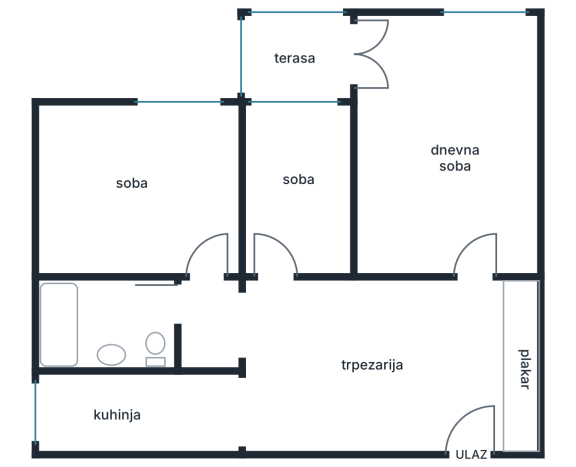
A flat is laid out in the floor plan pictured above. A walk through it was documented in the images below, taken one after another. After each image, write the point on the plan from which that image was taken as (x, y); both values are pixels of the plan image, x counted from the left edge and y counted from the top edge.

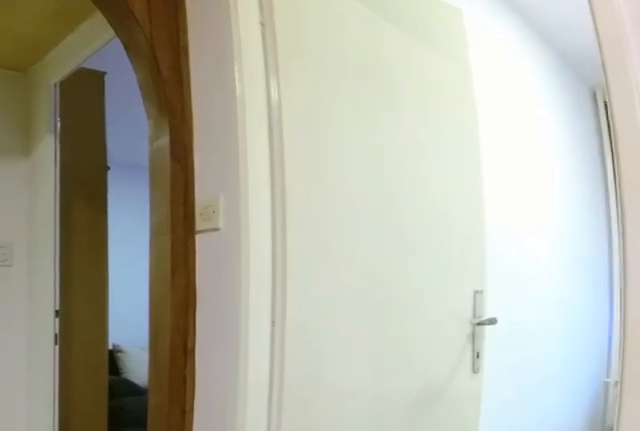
(340, 304)
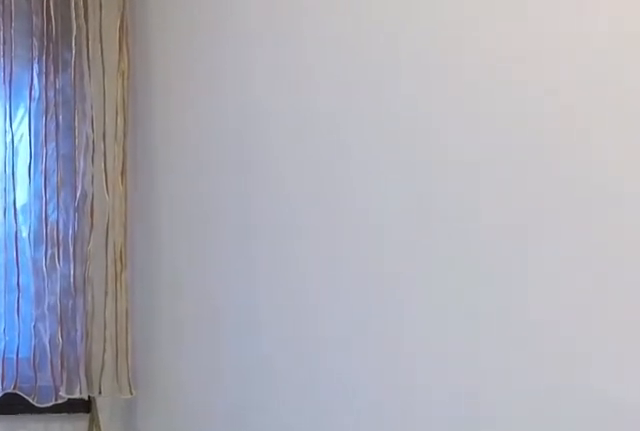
(292, 174)
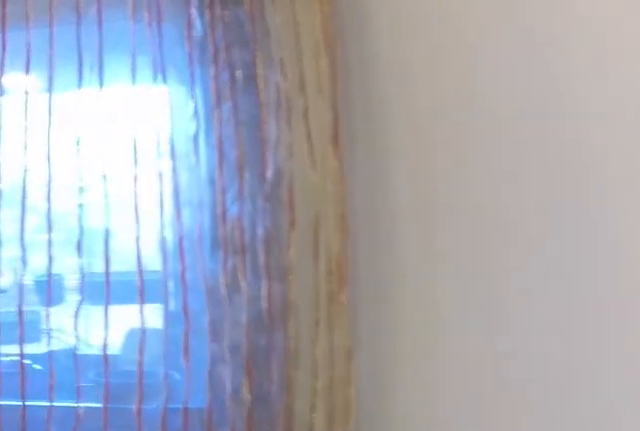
(297, 155)
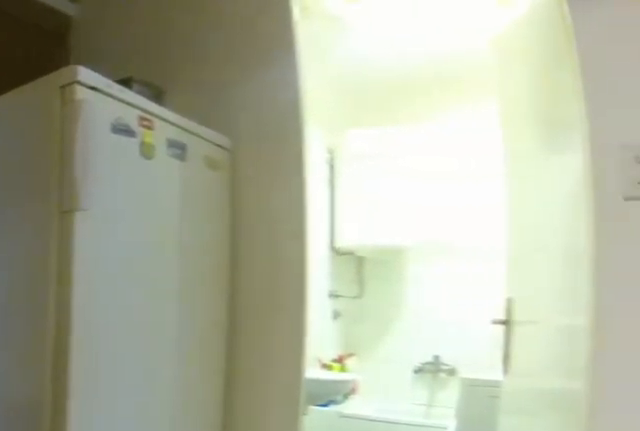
(275, 302)
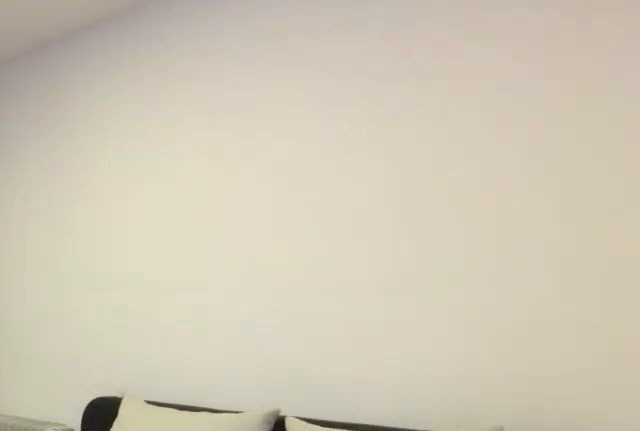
(166, 121)
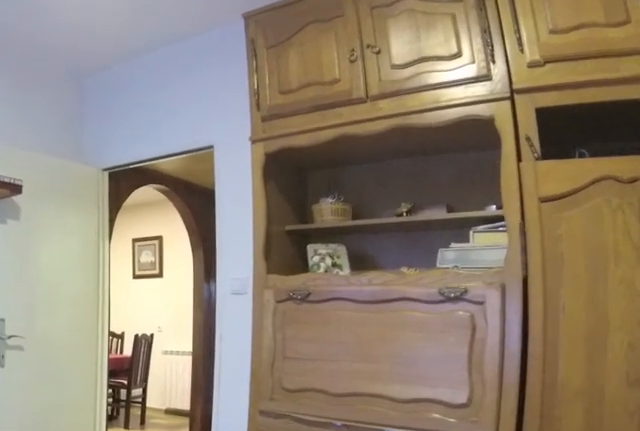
(152, 155)
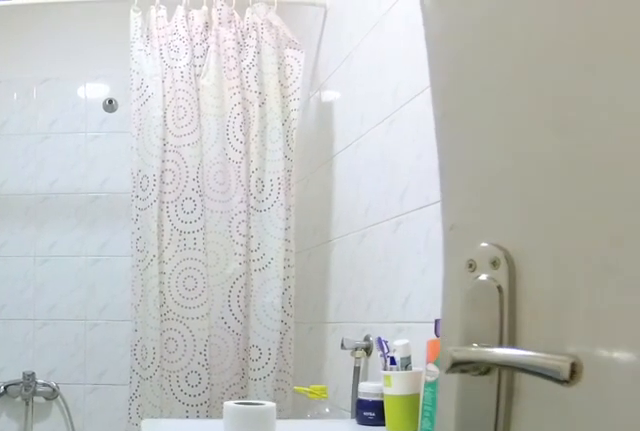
(192, 299)
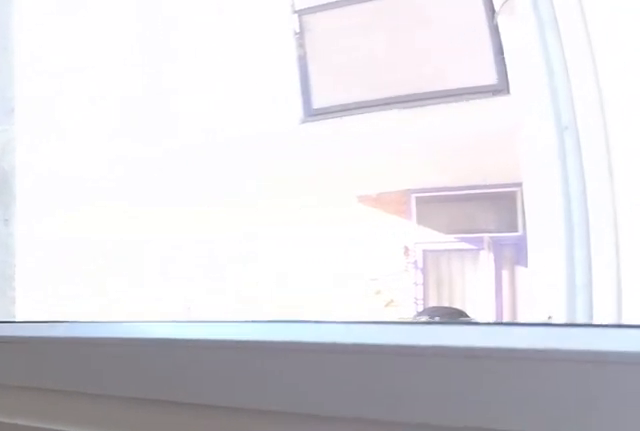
(76, 401)
